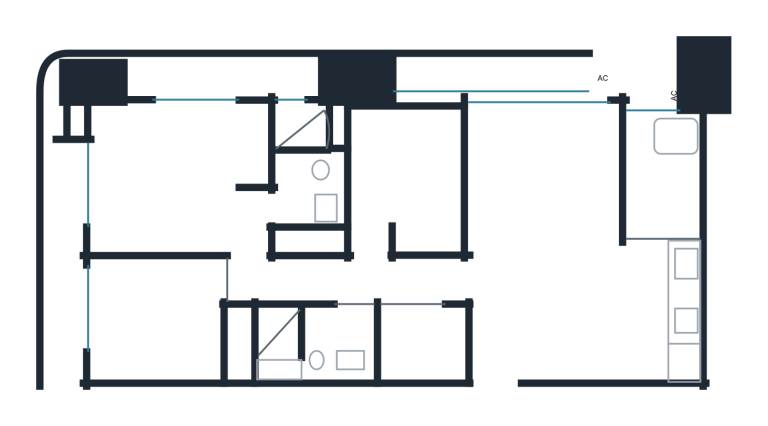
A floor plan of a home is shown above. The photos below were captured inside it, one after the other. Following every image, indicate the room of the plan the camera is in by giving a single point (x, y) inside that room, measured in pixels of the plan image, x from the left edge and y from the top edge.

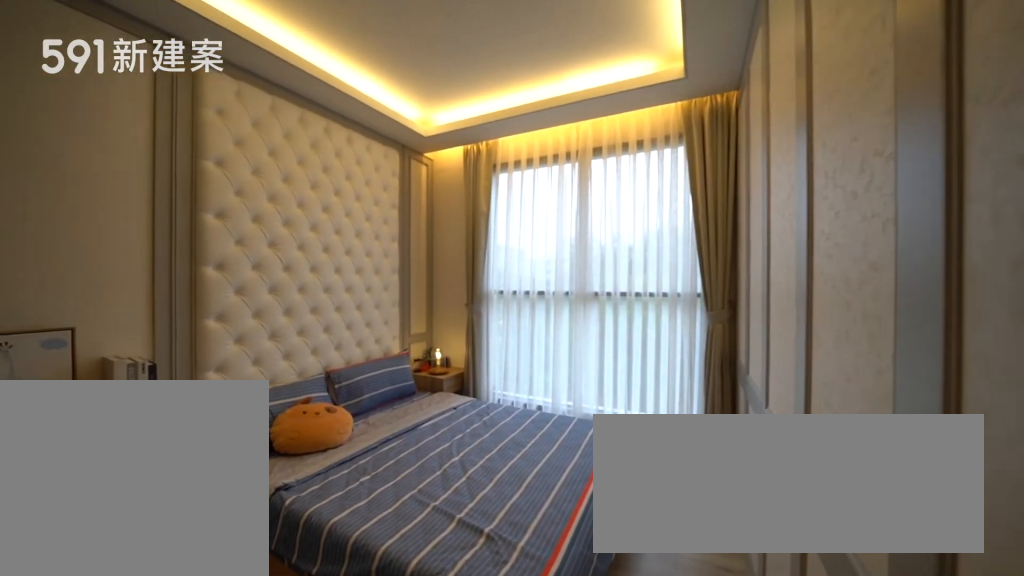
(163, 322)
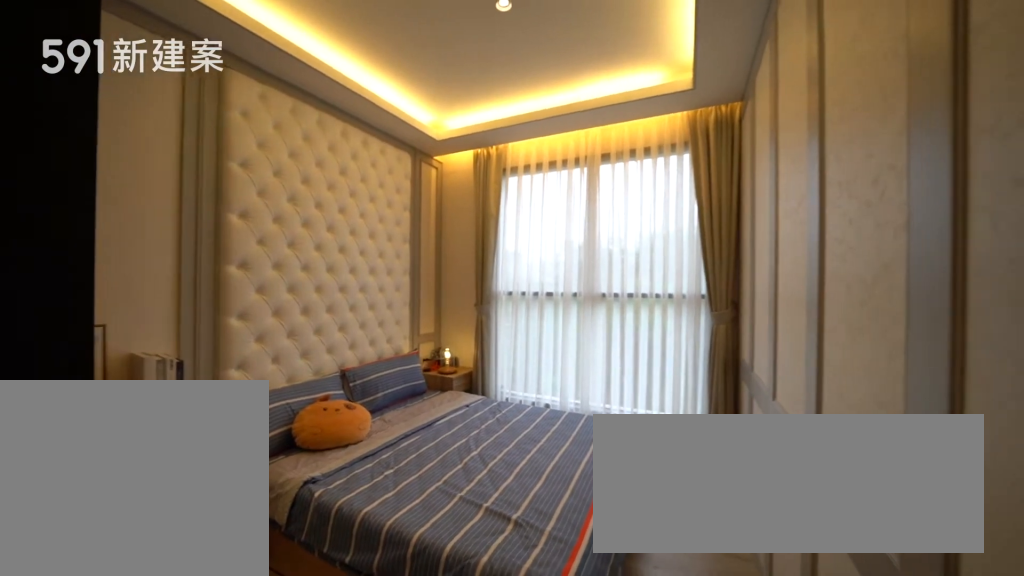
(163, 322)
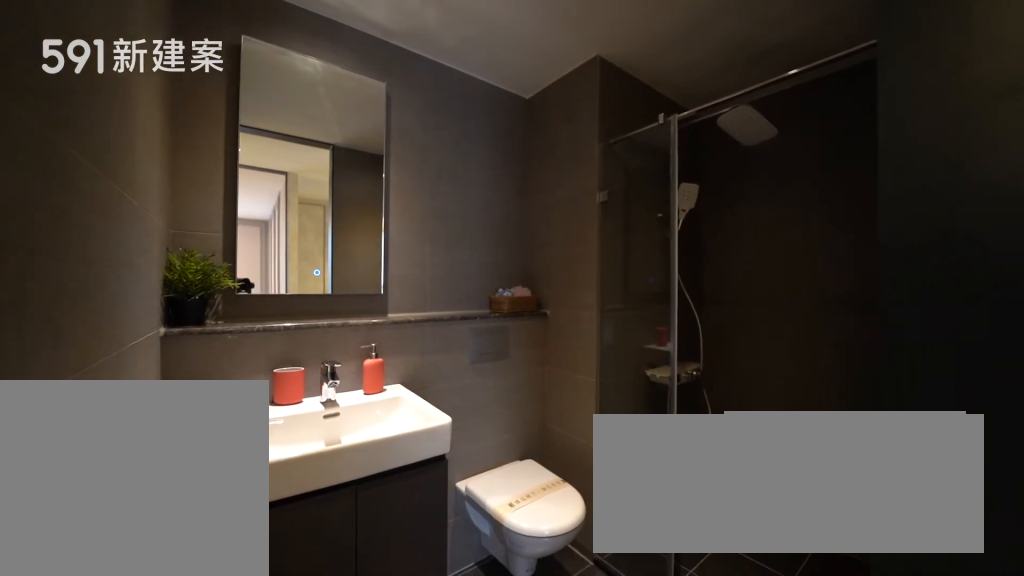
(309, 344)
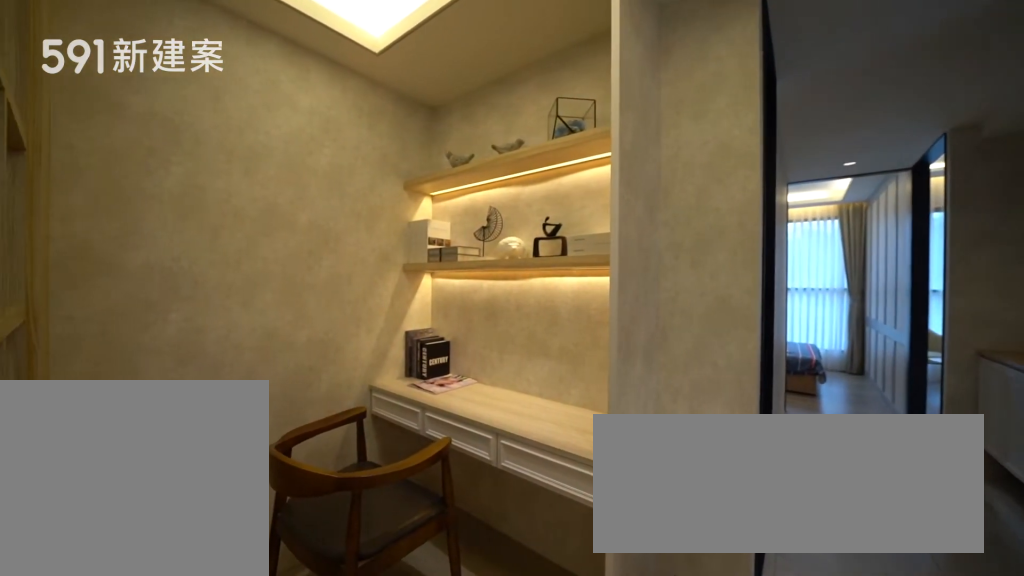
(427, 342)
